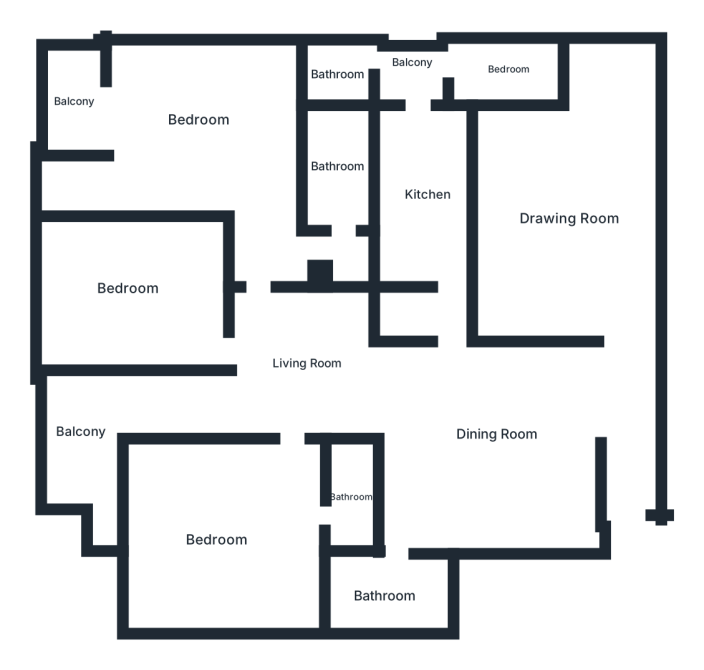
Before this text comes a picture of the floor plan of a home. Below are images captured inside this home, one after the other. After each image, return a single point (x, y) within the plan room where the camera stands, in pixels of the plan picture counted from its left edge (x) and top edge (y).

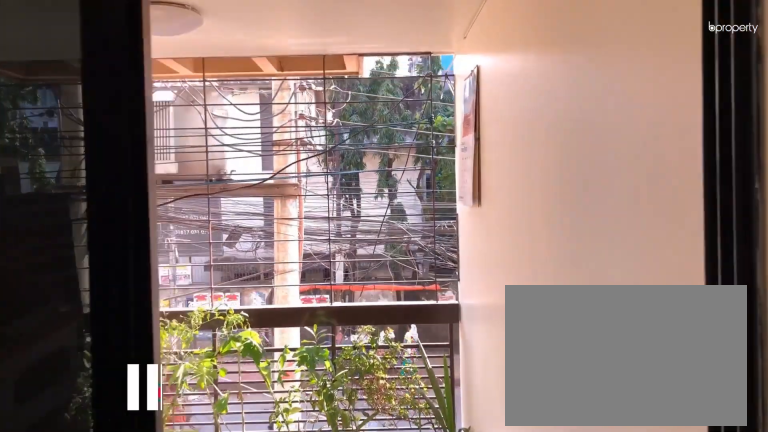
(79, 426)
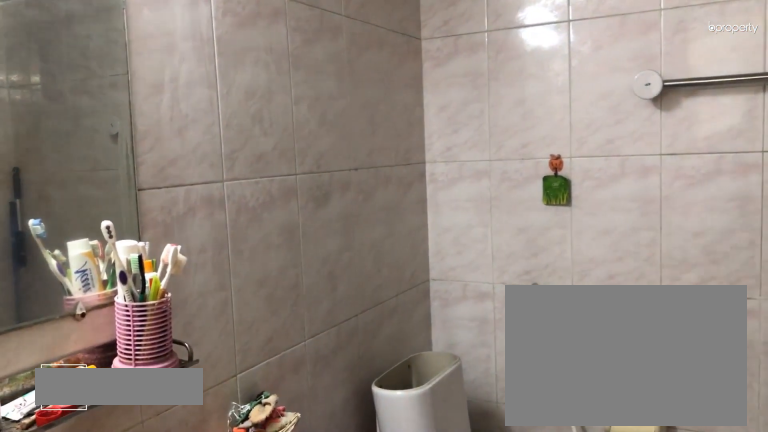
(378, 590)
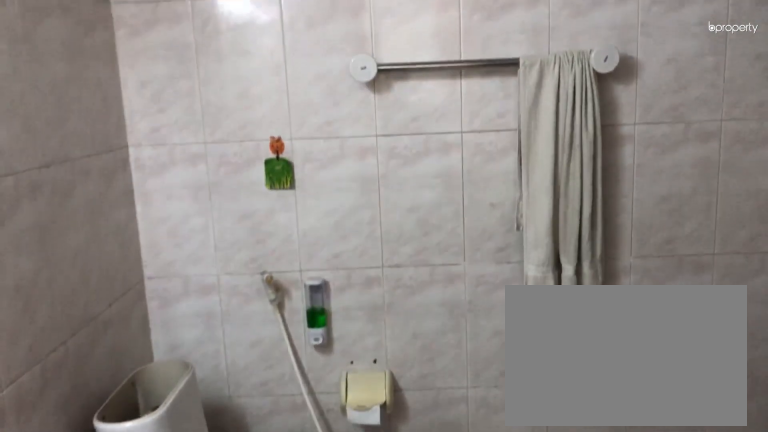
(378, 590)
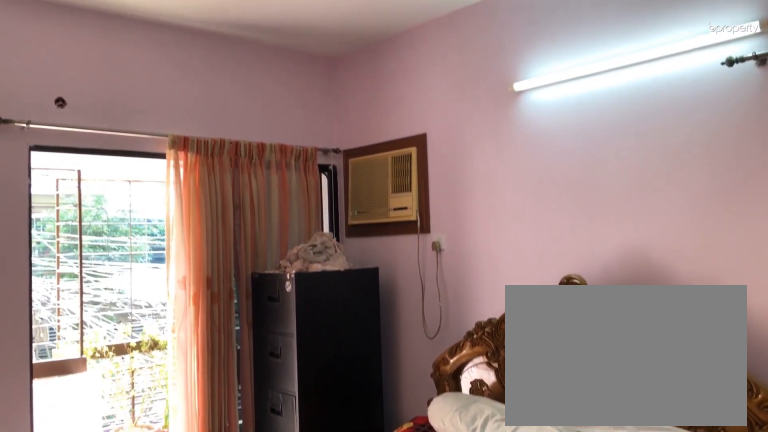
(196, 115)
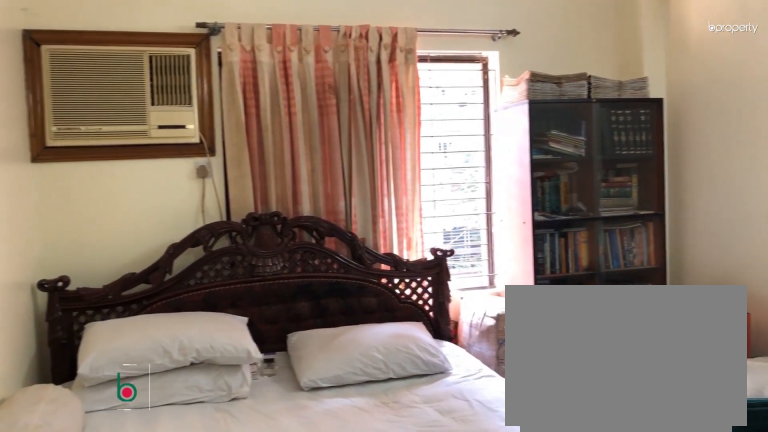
(130, 290)
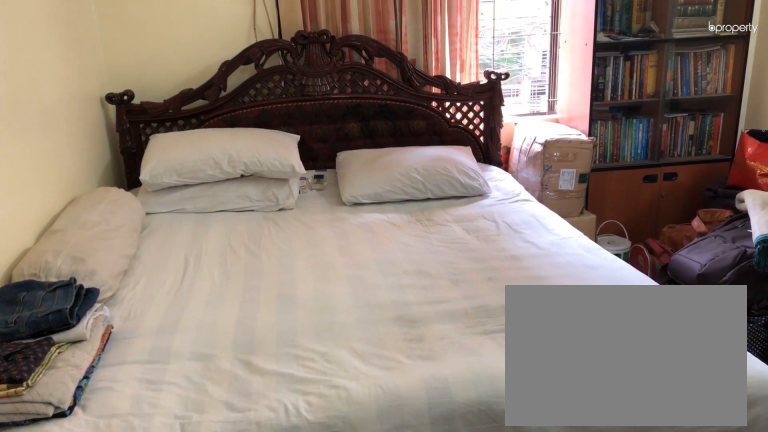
(130, 291)
